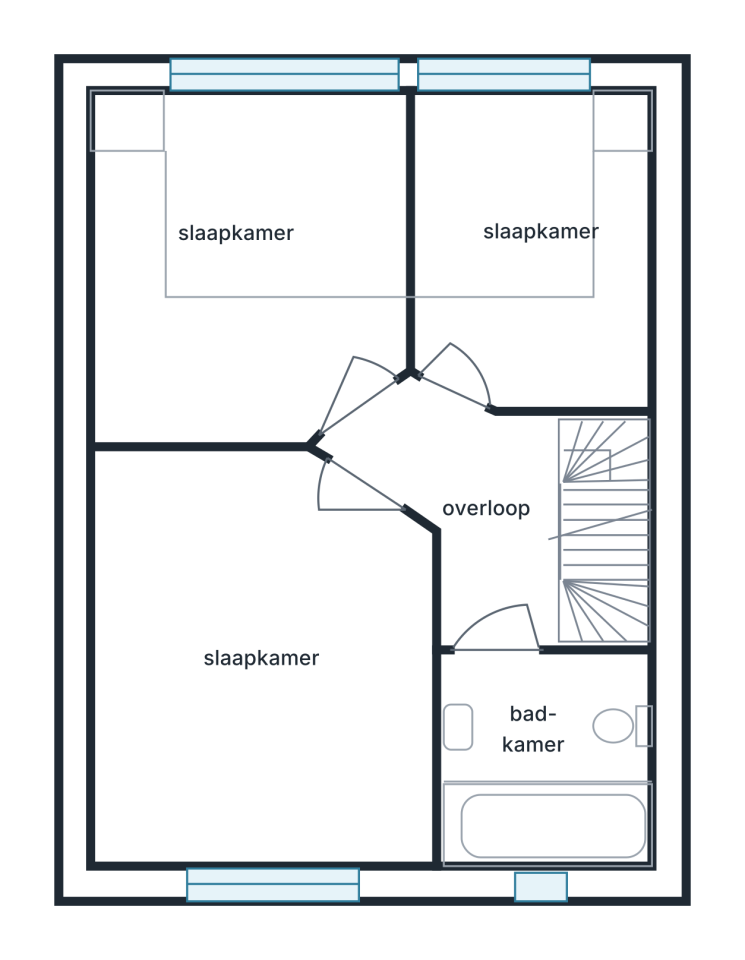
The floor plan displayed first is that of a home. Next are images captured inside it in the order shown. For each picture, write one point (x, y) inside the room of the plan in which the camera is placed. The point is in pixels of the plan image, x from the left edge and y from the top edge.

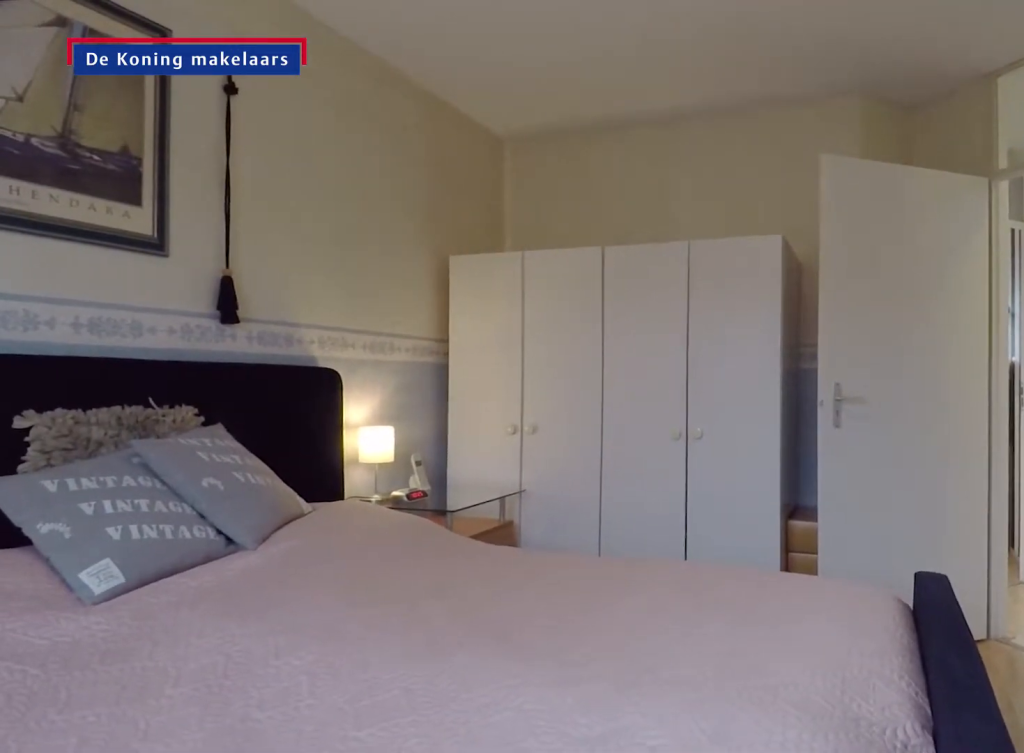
(258, 668)
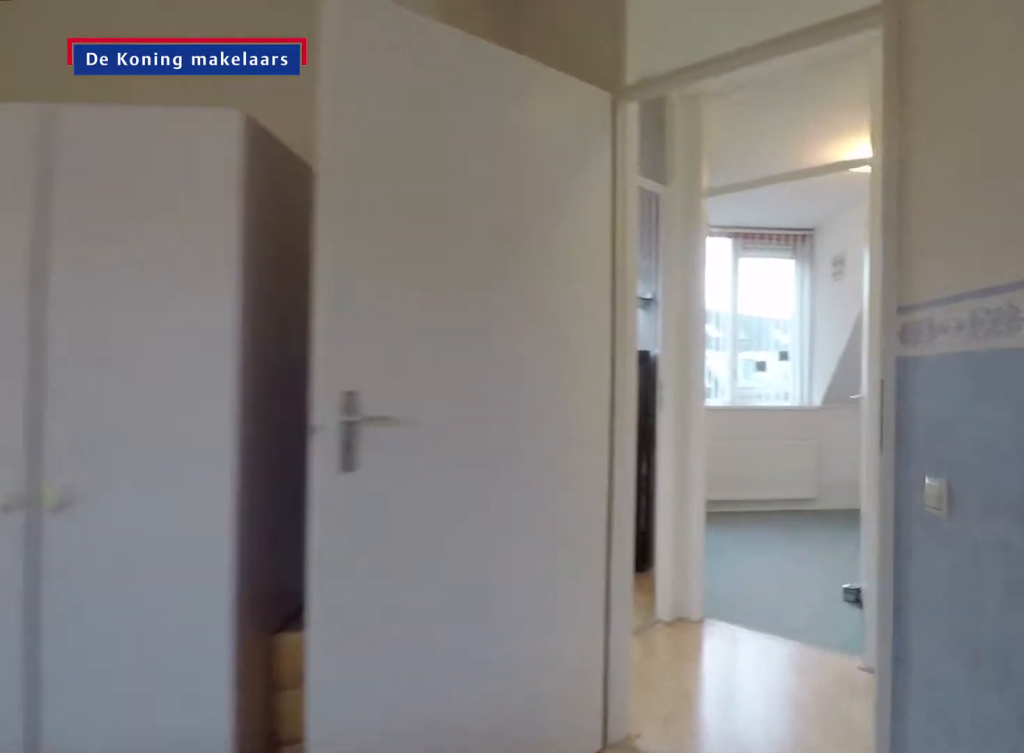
(258, 668)
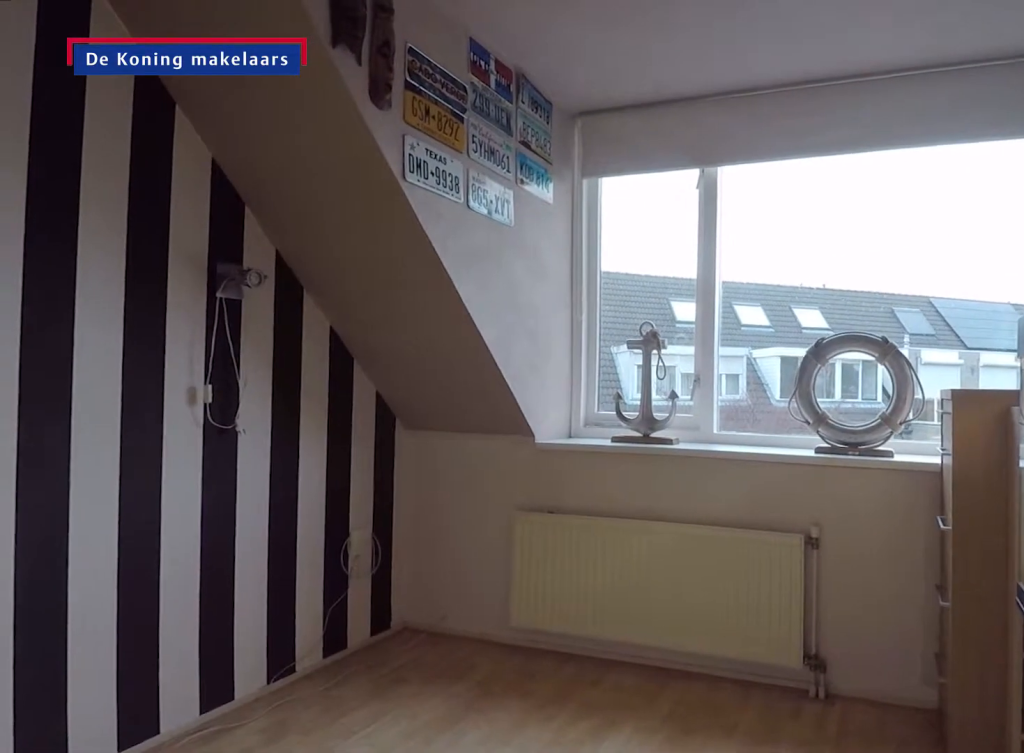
(260, 222)
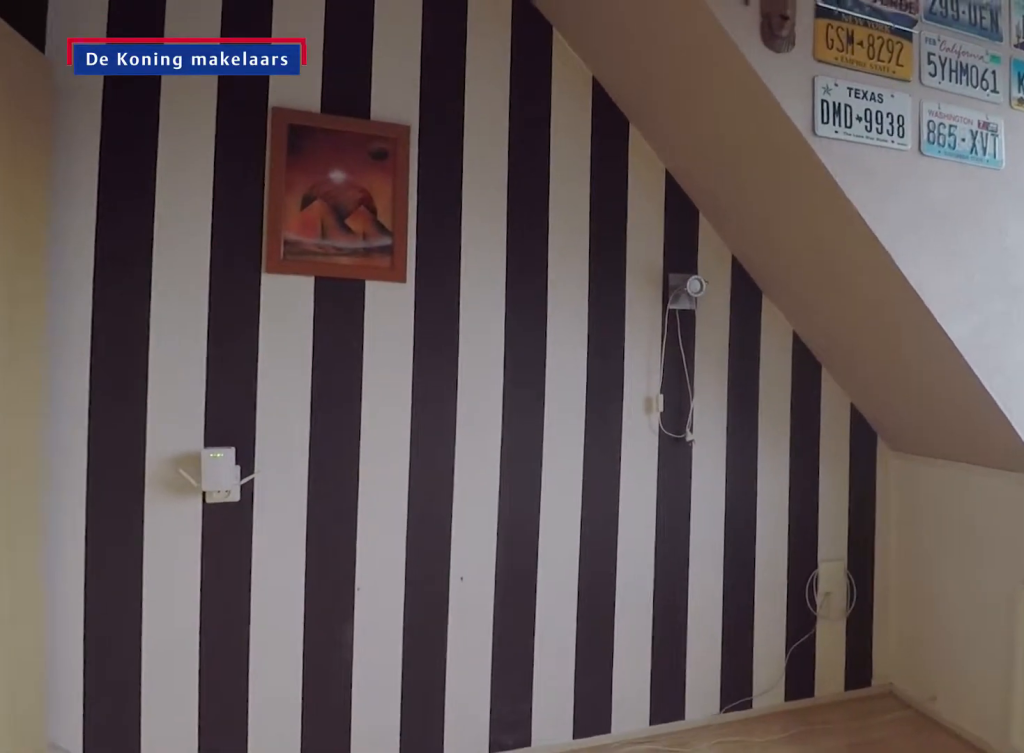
(261, 221)
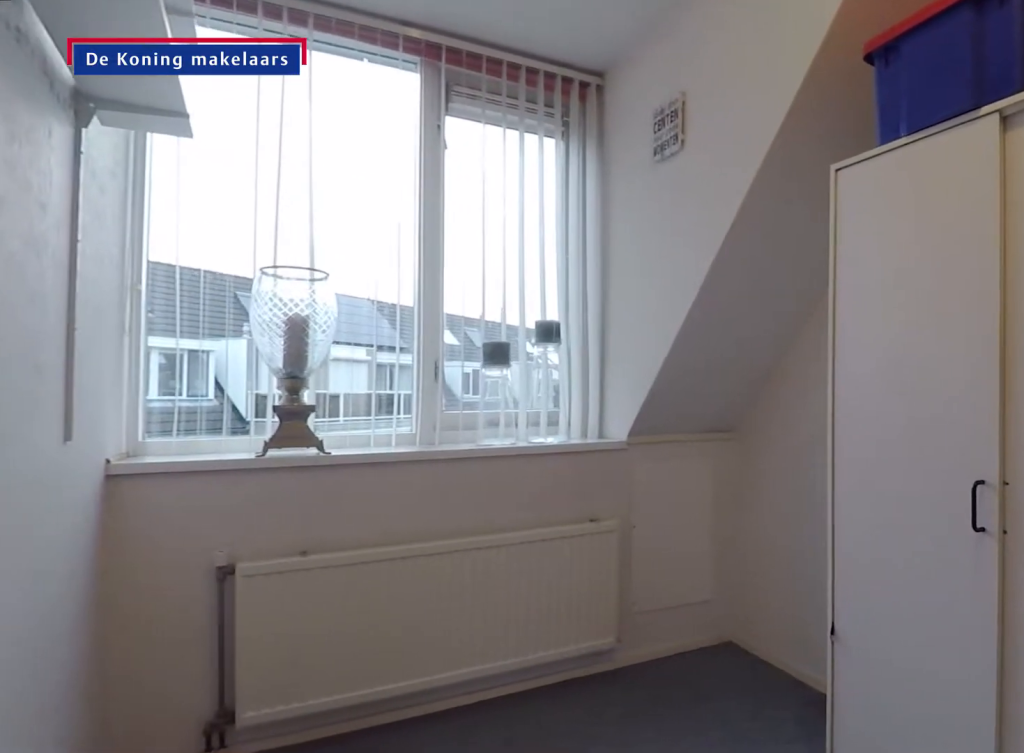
(533, 254)
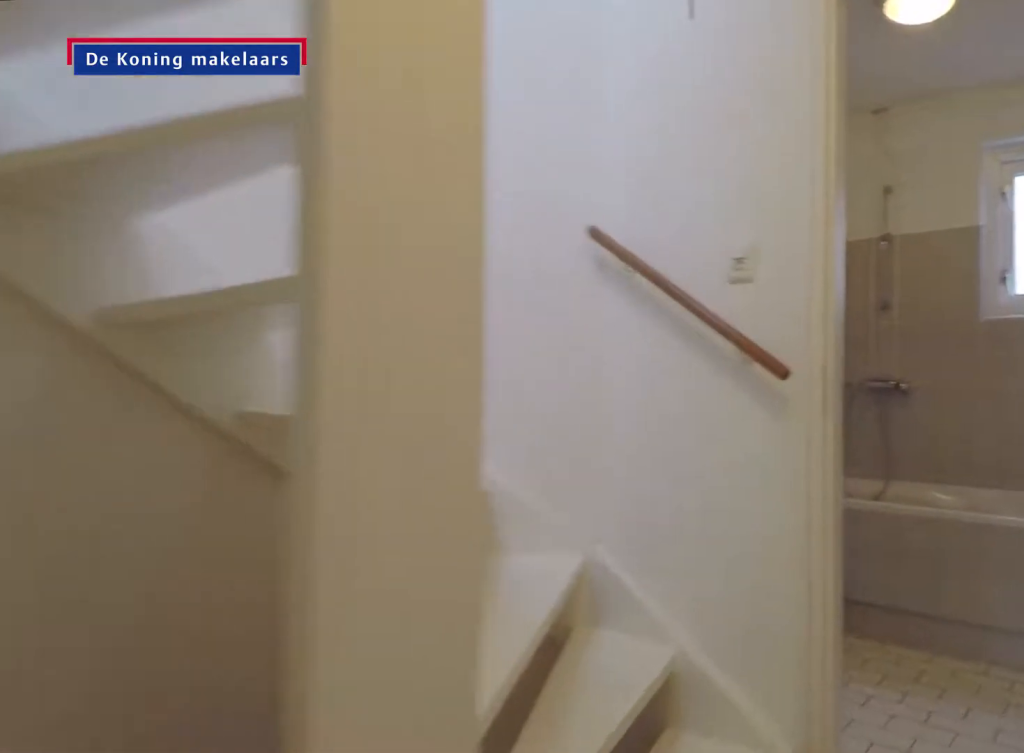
(472, 506)
